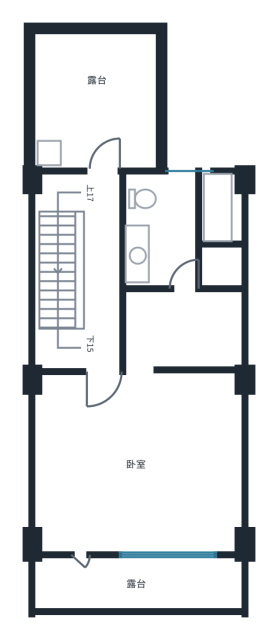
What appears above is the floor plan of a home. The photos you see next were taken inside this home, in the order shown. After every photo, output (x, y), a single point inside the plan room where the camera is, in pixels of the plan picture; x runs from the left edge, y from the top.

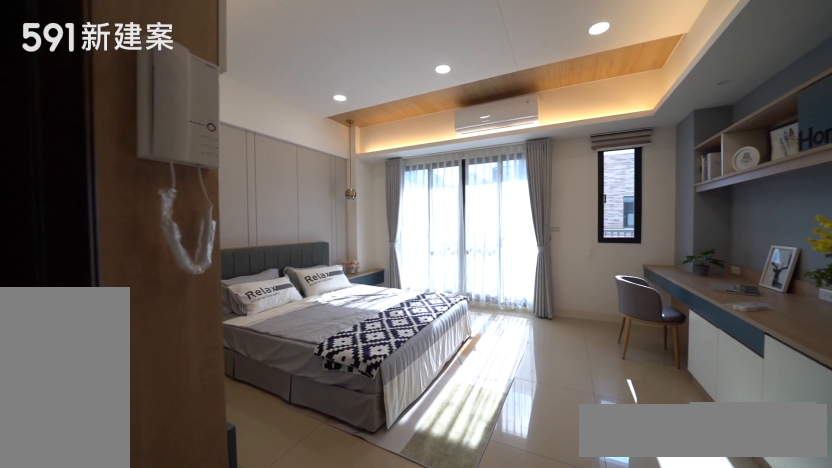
(139, 463)
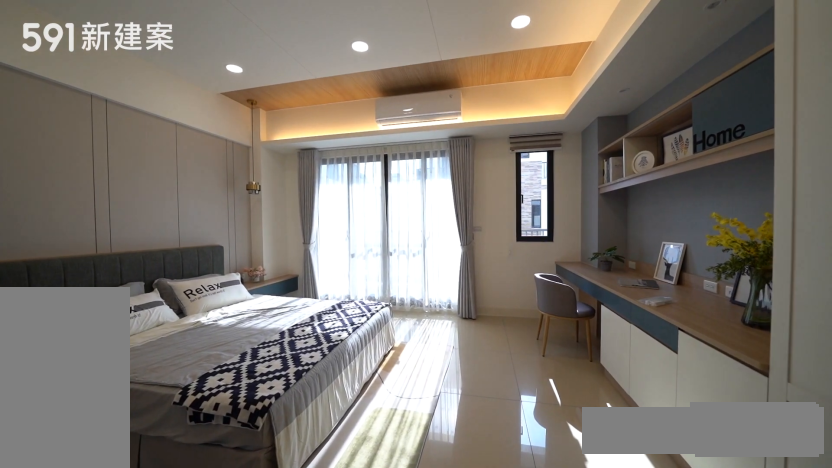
(139, 463)
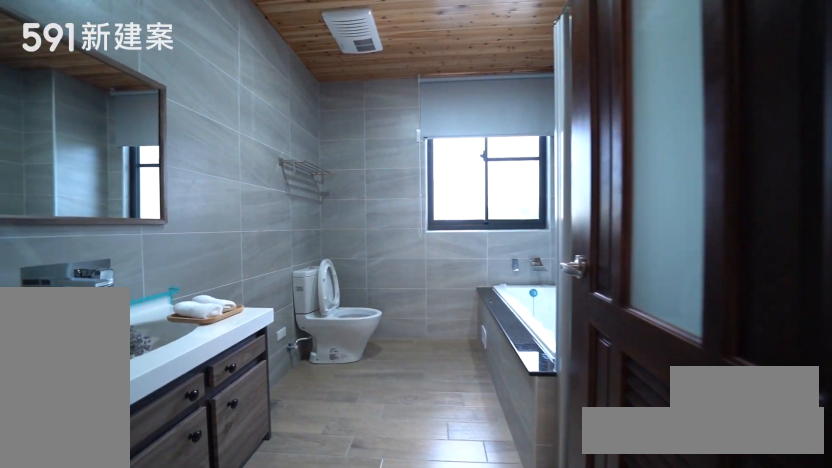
(218, 209)
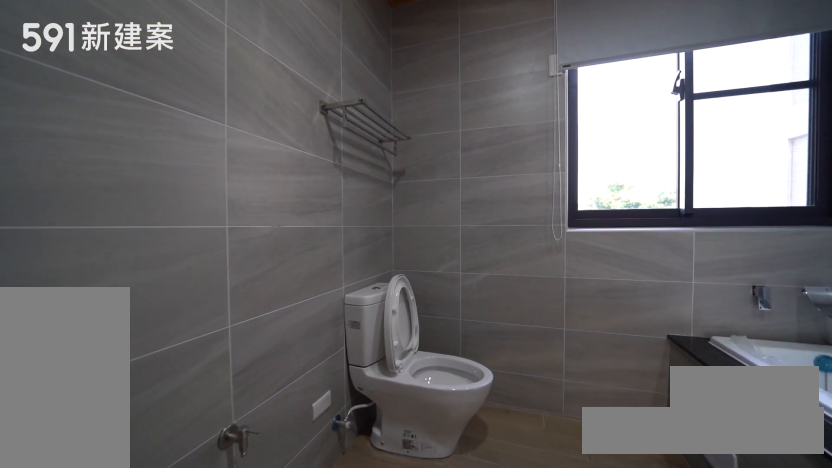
(218, 209)
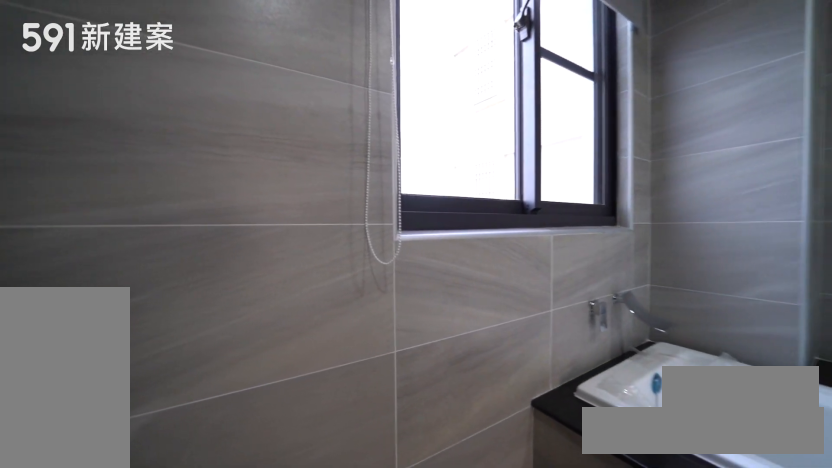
(218, 209)
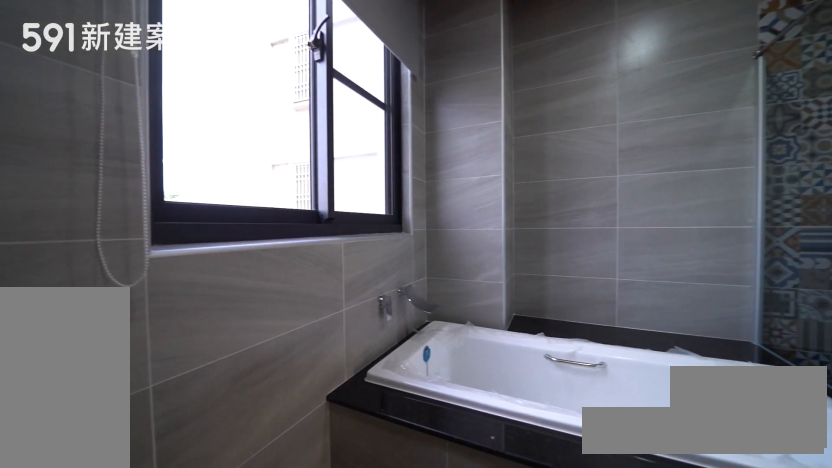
(218, 209)
